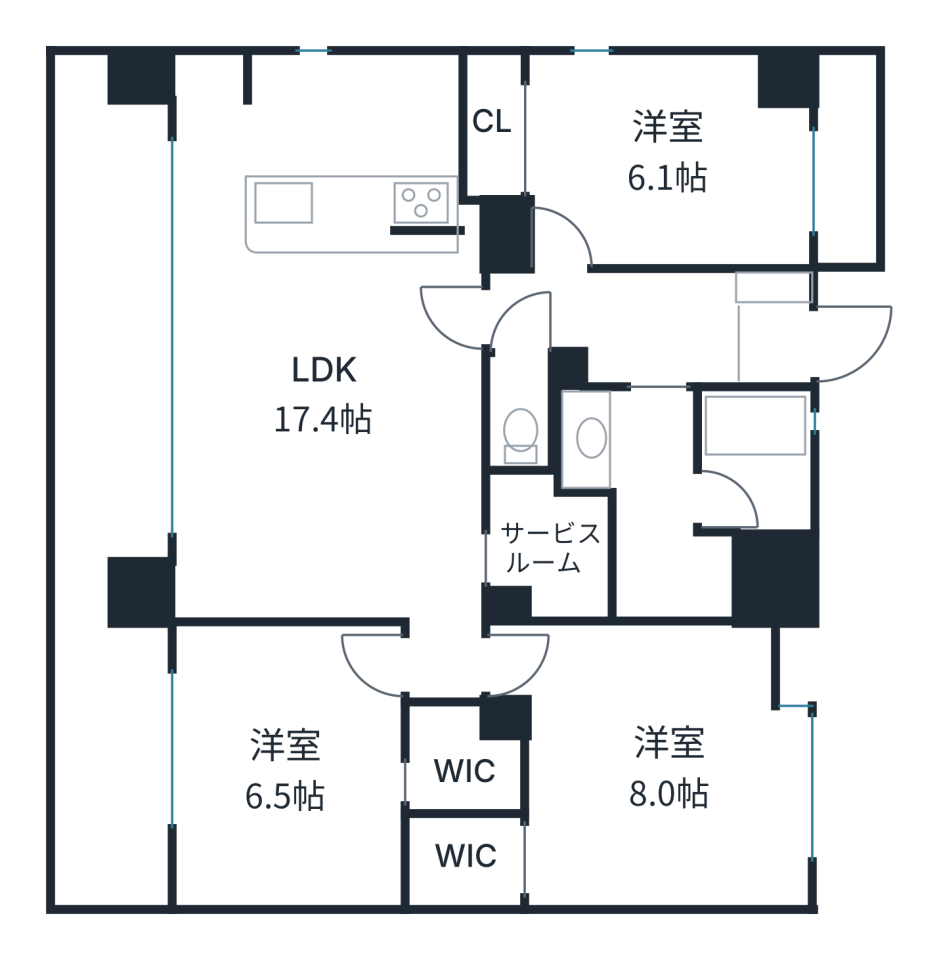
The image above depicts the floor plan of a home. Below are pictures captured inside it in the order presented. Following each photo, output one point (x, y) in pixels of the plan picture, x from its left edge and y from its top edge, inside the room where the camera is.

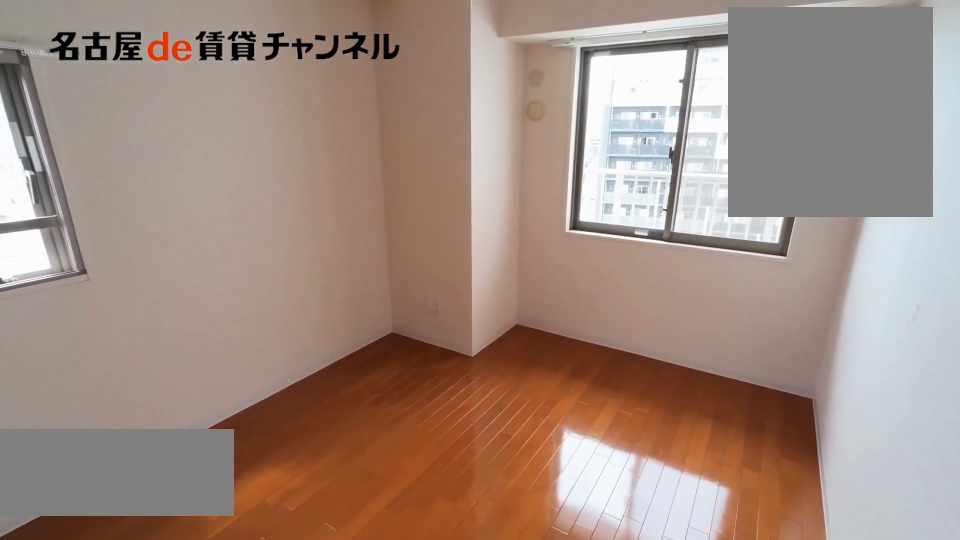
(636, 159)
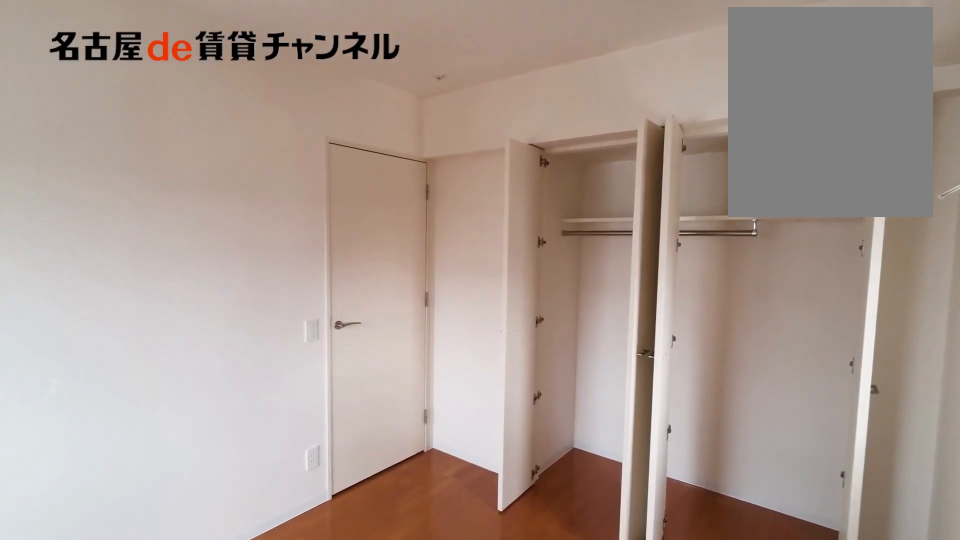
(636, 159)
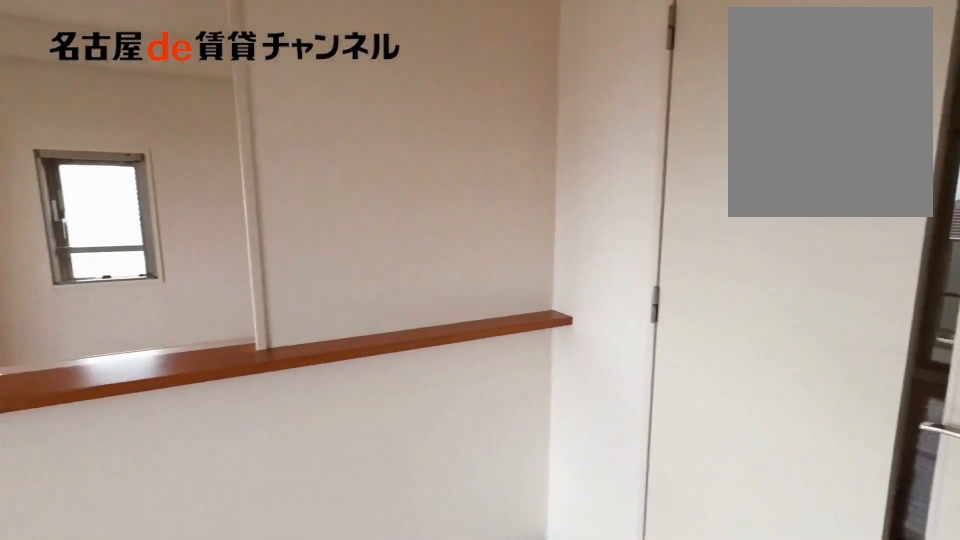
(323, 336)
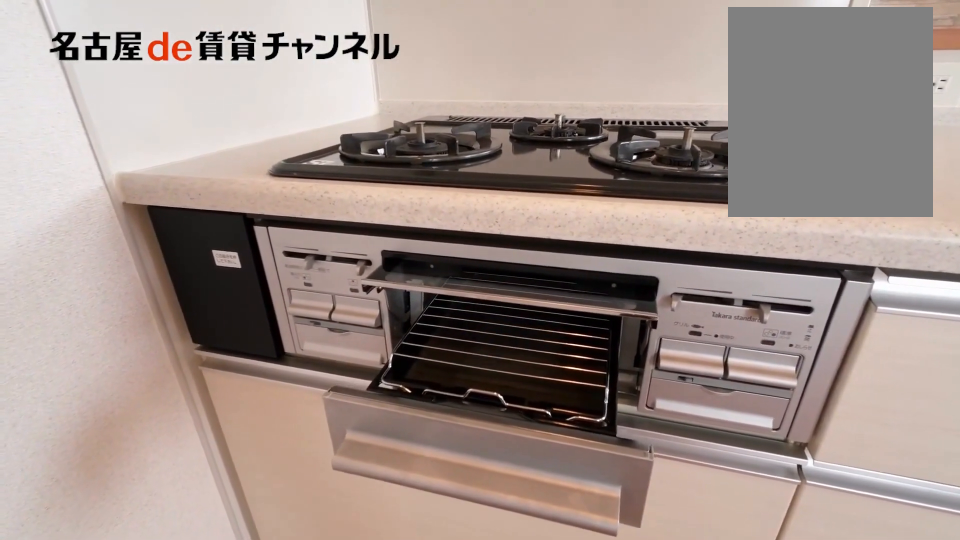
(323, 336)
